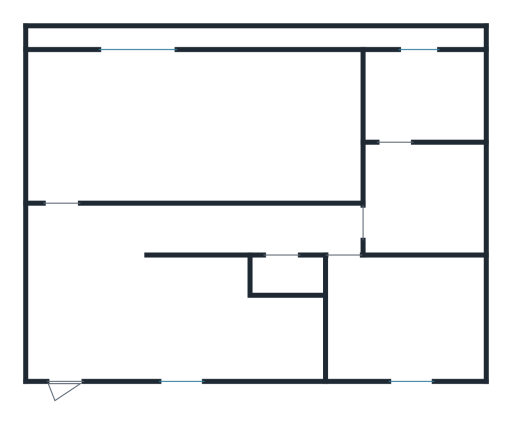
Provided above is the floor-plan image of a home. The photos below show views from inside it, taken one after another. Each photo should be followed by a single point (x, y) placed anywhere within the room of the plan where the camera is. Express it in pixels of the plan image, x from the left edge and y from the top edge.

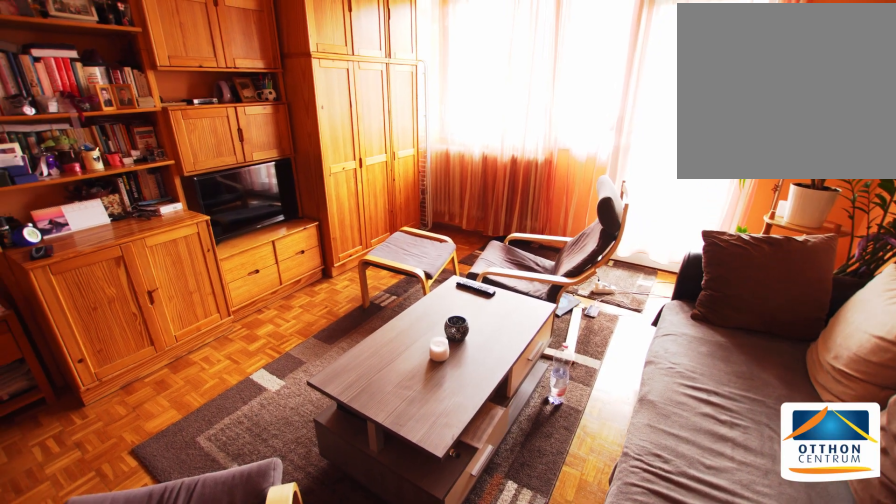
(191, 122)
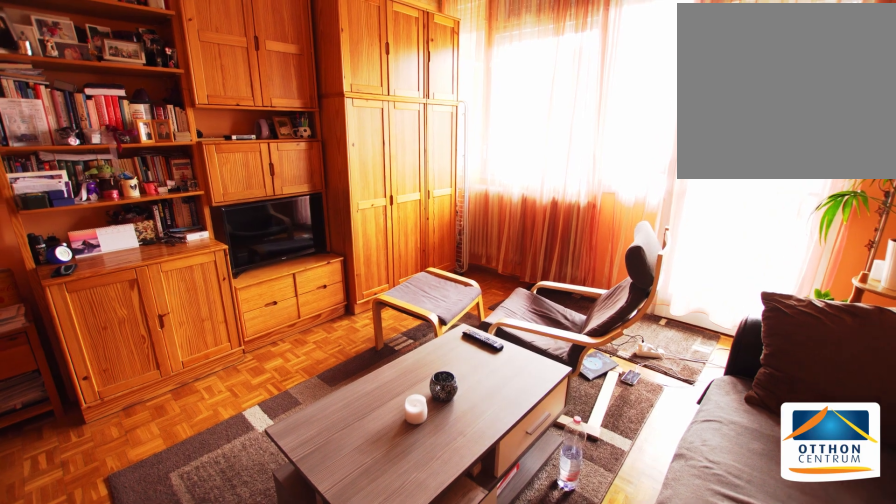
(190, 122)
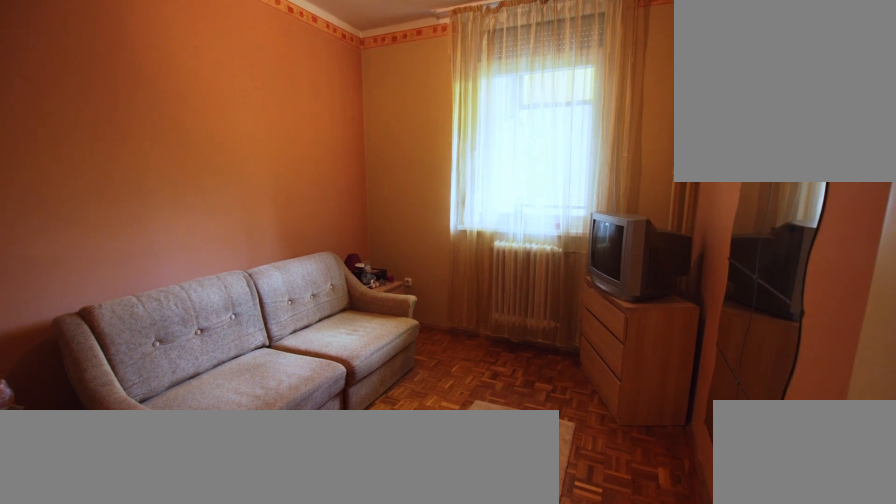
(409, 317)
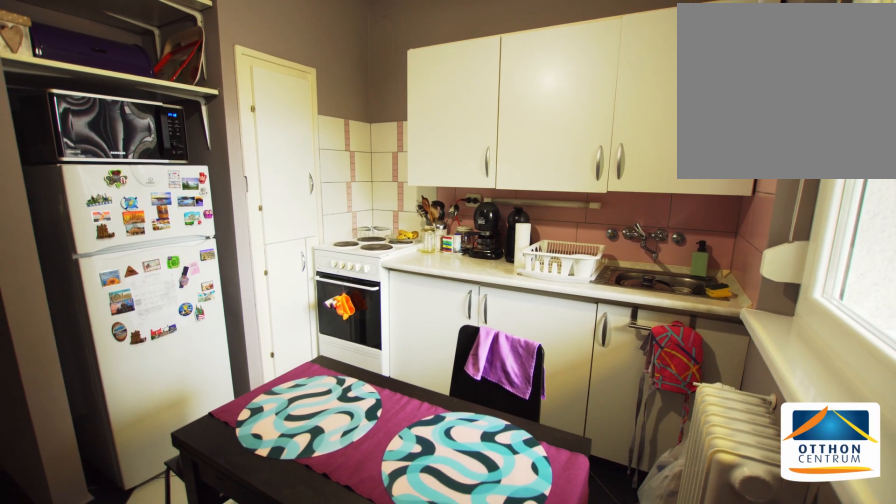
(176, 317)
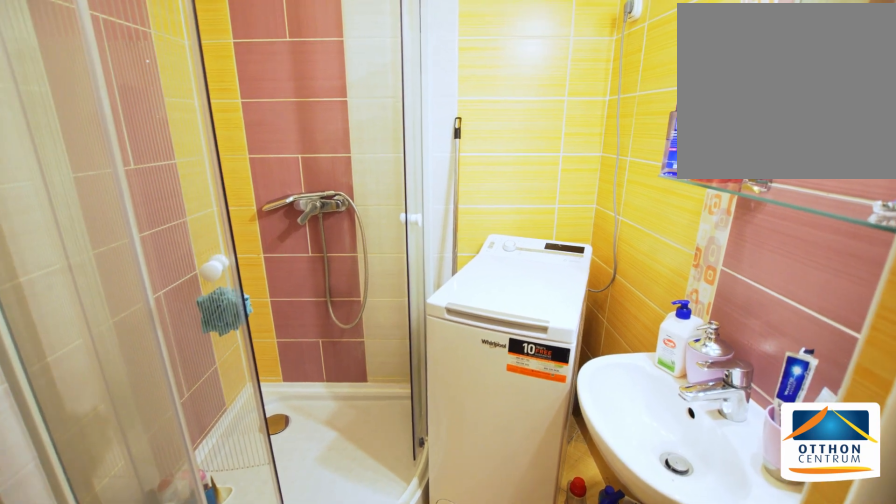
(431, 204)
